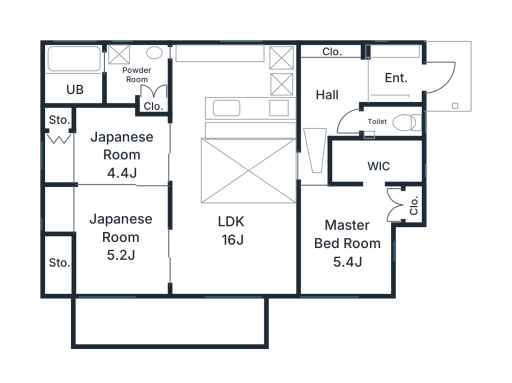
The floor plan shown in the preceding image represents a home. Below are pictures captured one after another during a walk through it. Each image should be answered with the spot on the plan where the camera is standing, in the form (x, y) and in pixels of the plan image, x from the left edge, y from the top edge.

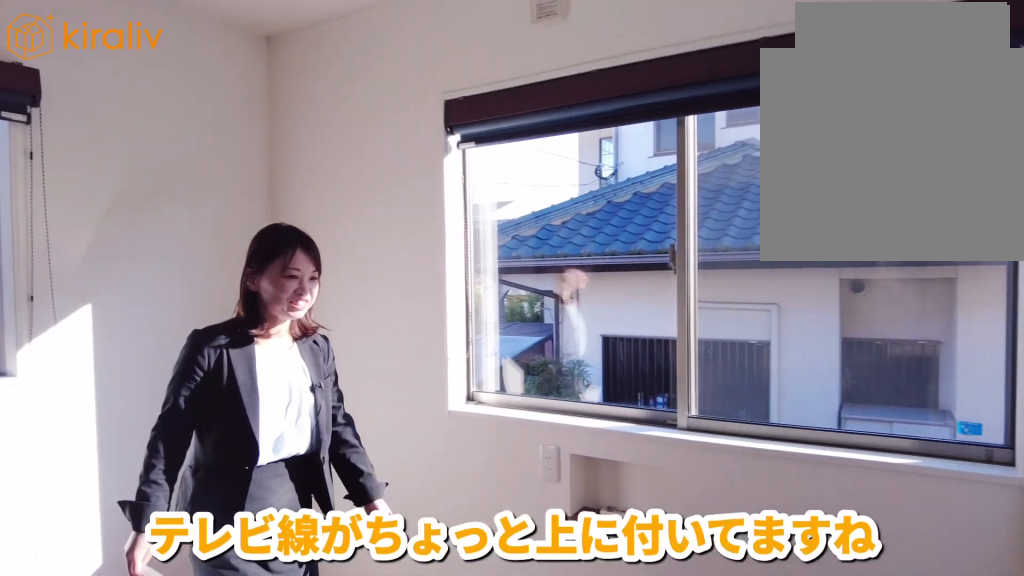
(371, 279)
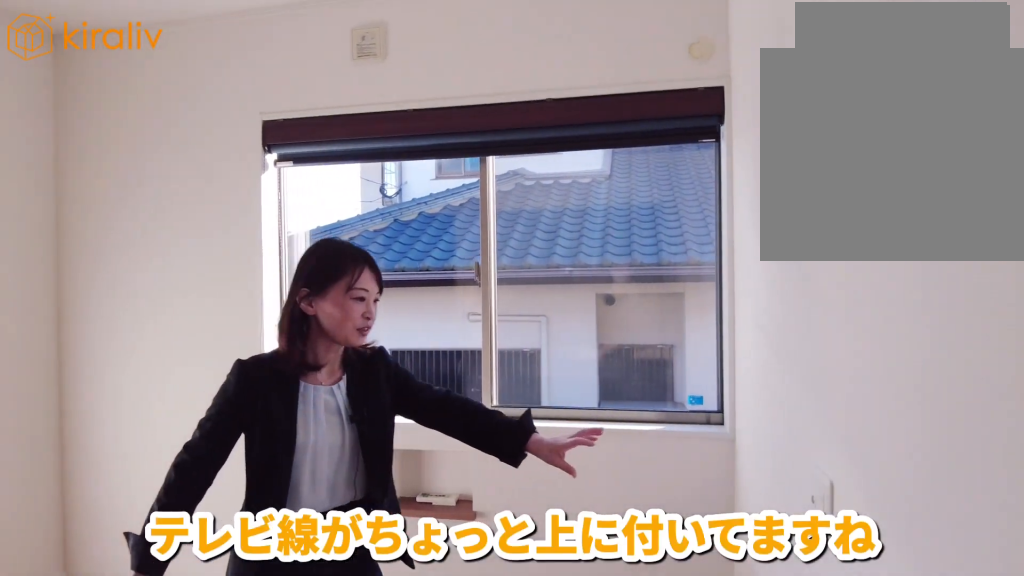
(370, 278)
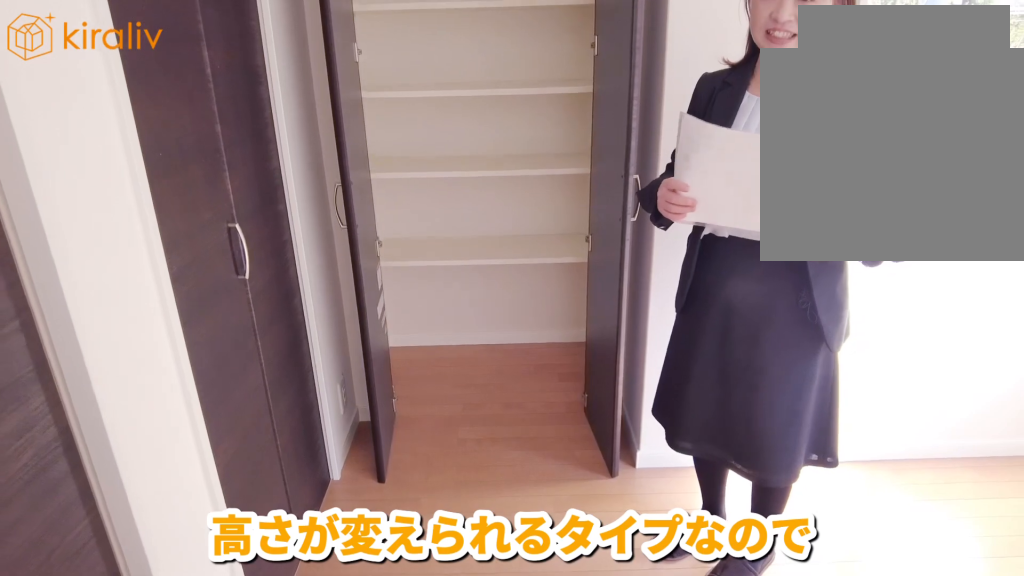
(345, 221)
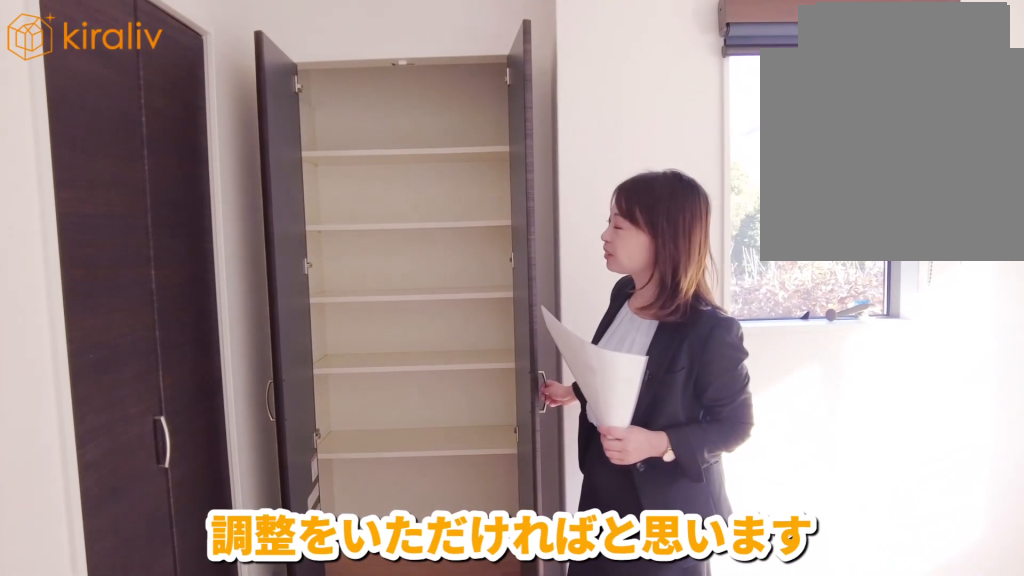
(343, 221)
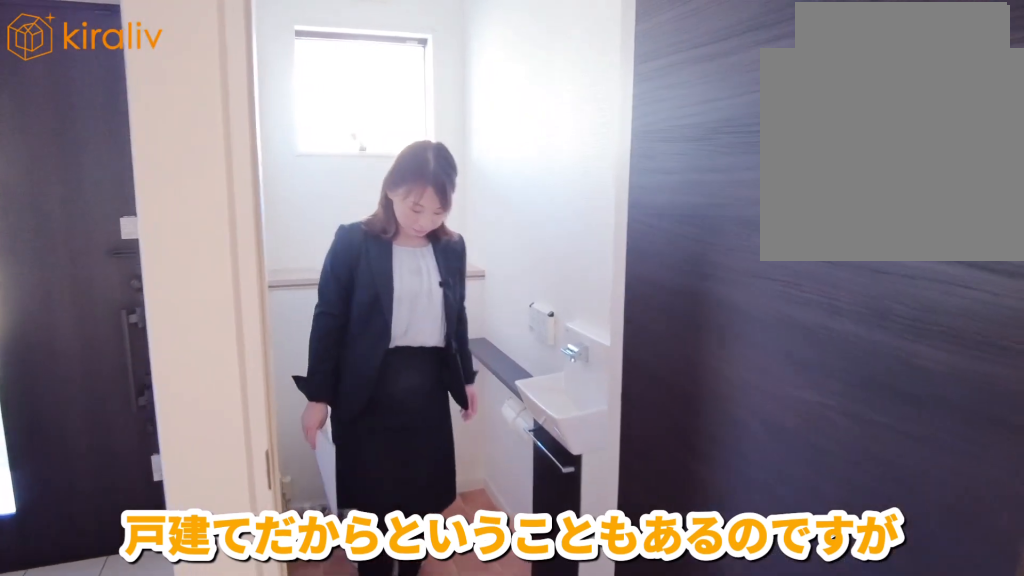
(372, 127)
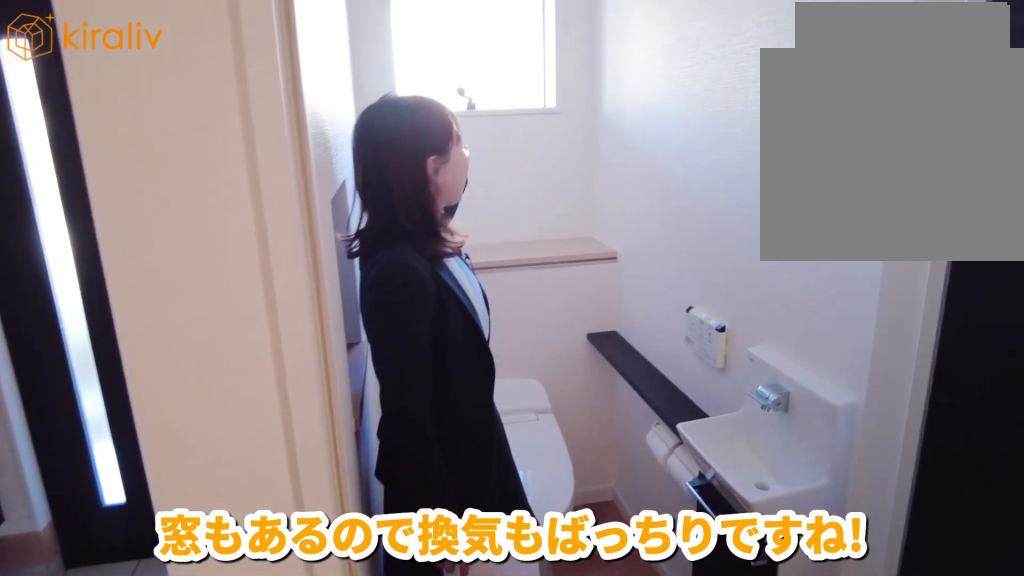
(353, 128)
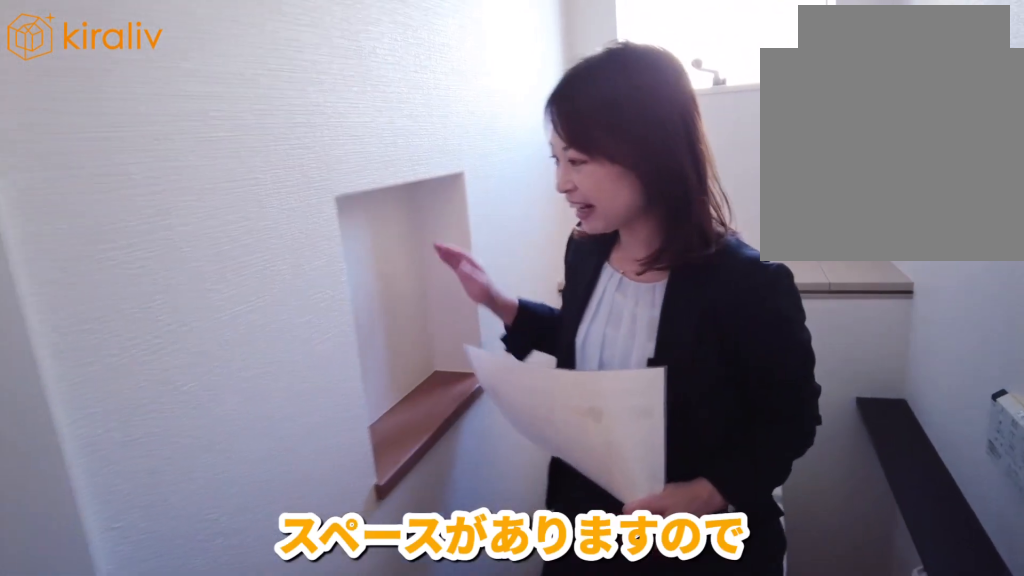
(346, 130)
